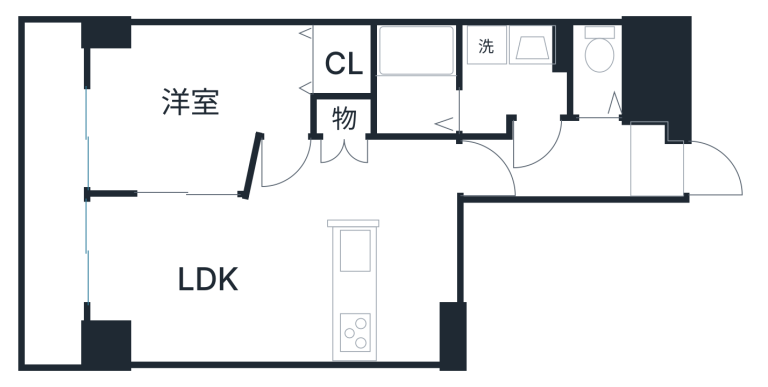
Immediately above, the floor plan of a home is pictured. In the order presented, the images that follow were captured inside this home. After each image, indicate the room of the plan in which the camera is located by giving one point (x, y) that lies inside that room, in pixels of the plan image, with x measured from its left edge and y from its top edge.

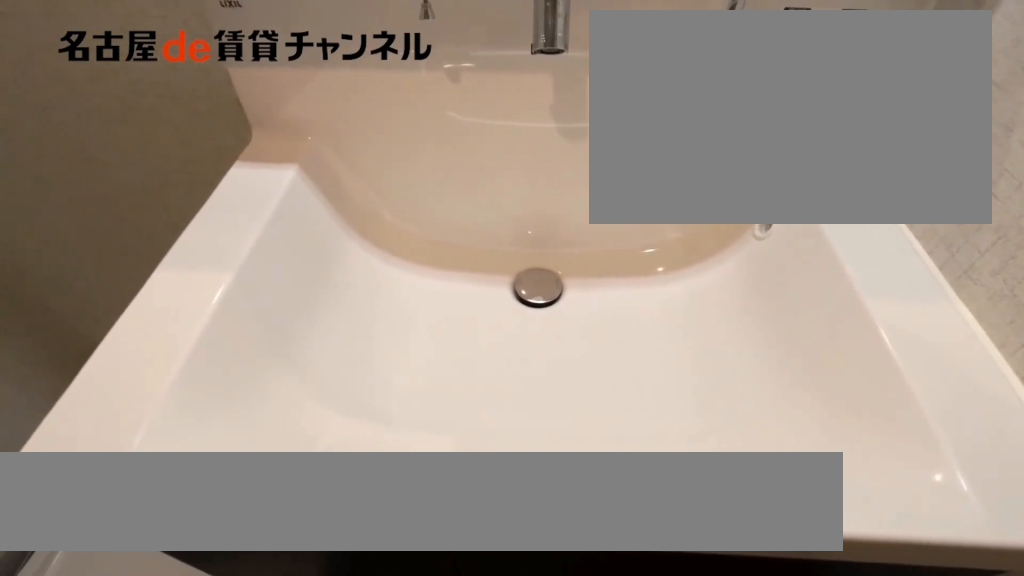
(514, 75)
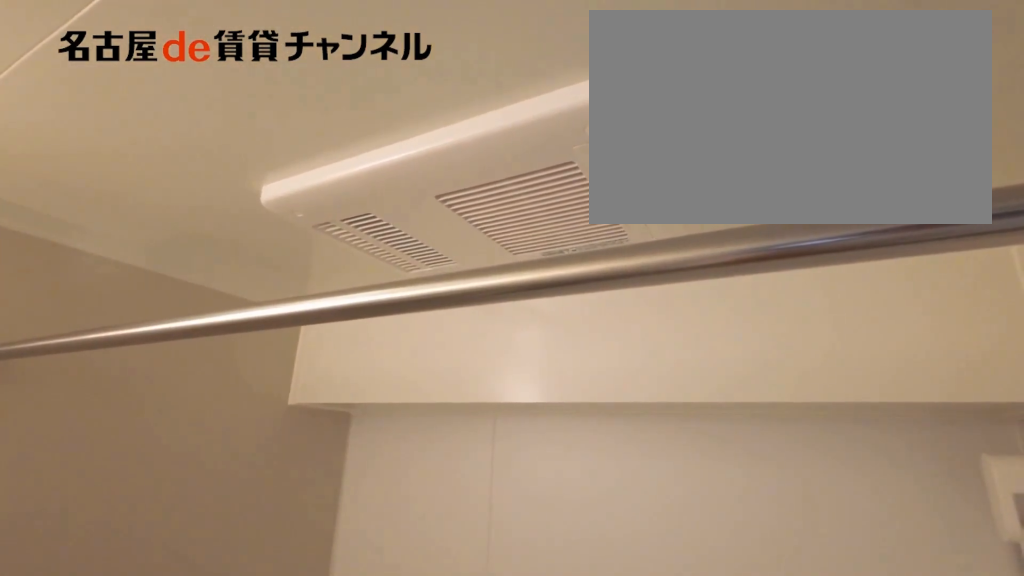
(413, 82)
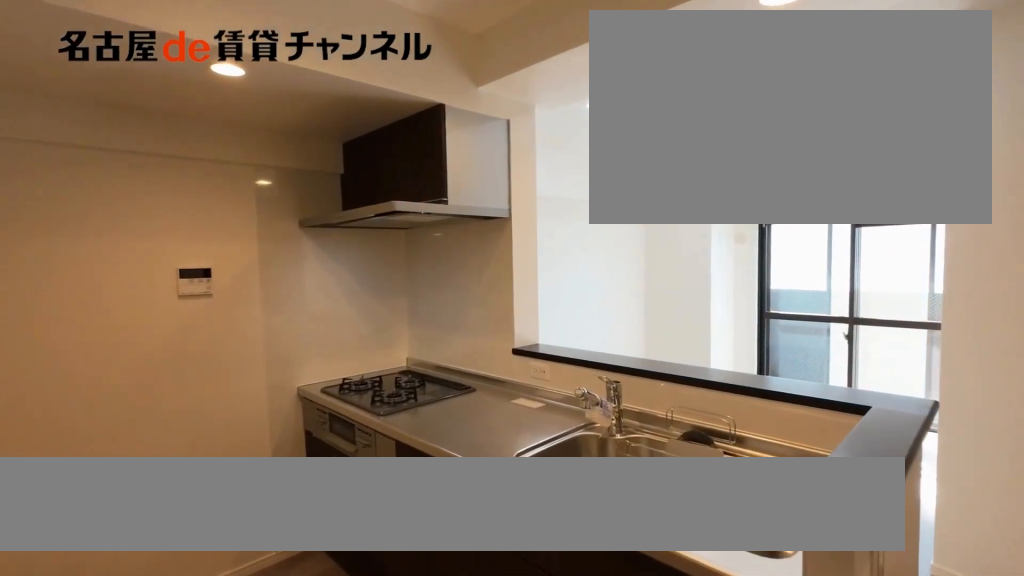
(393, 295)
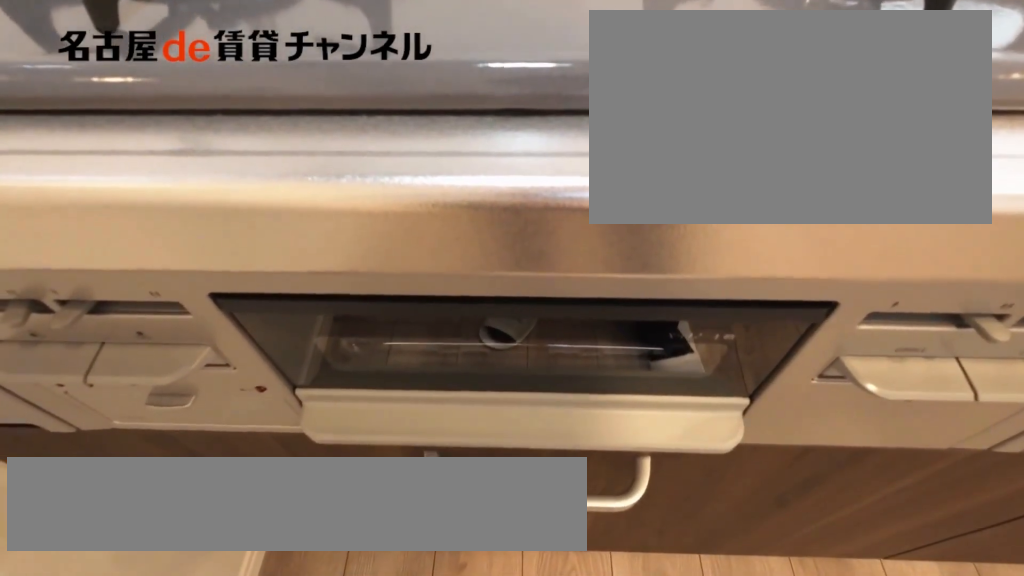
(393, 295)
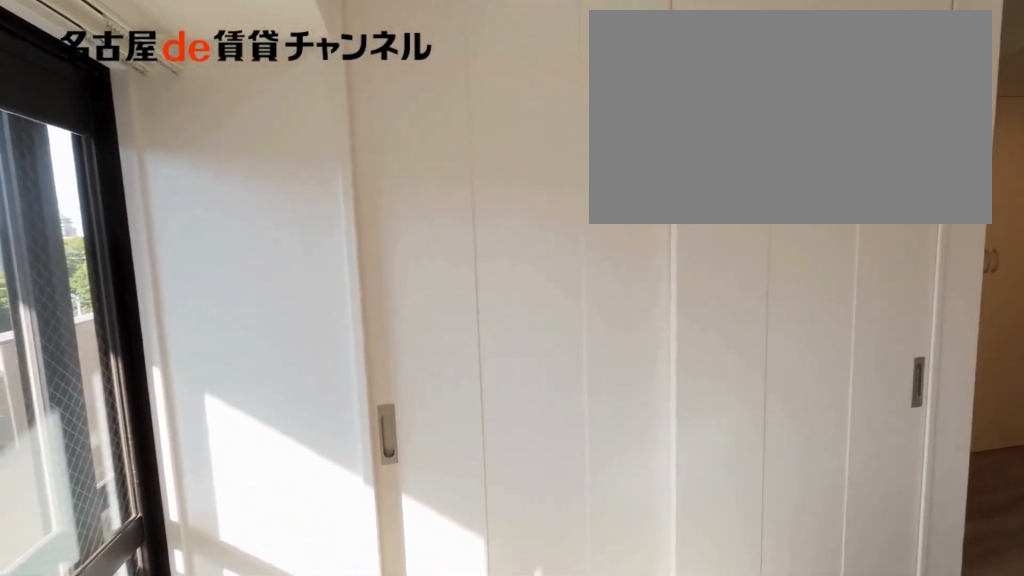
(206, 280)
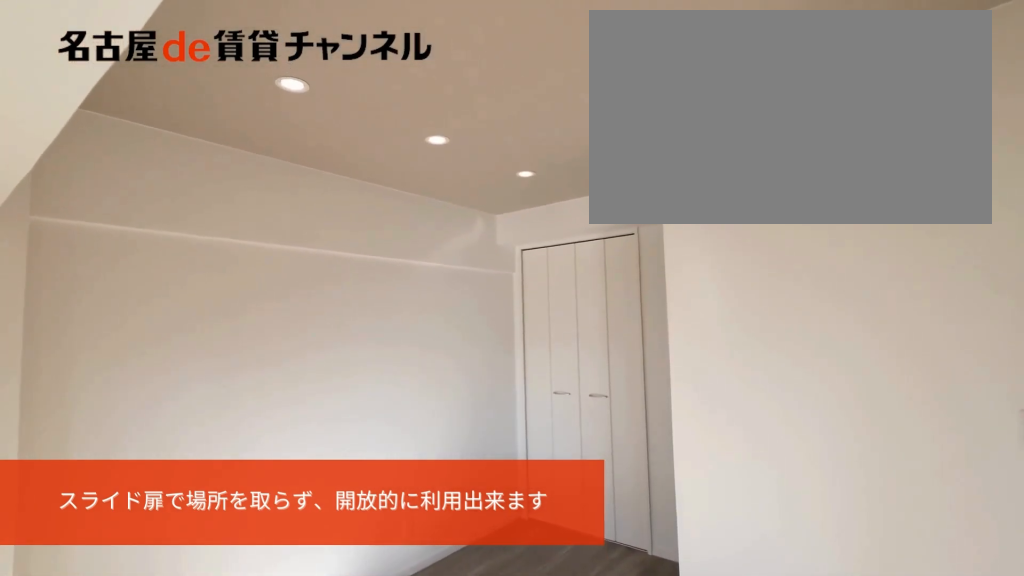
(191, 102)
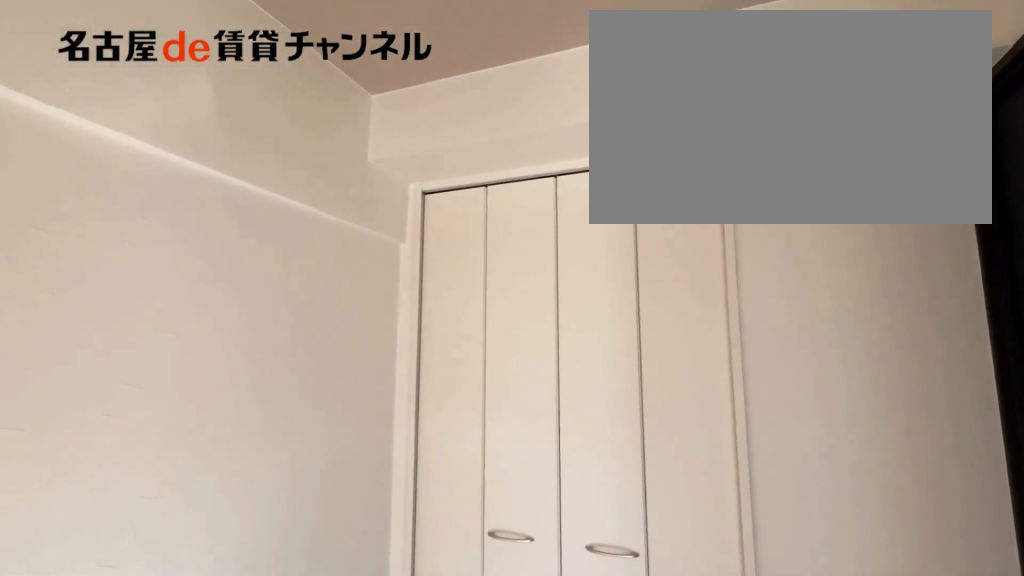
(191, 102)
